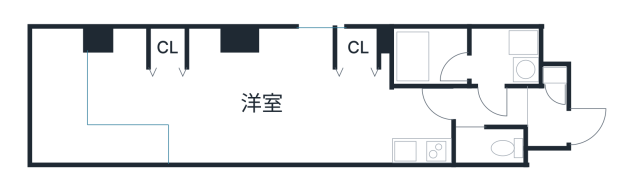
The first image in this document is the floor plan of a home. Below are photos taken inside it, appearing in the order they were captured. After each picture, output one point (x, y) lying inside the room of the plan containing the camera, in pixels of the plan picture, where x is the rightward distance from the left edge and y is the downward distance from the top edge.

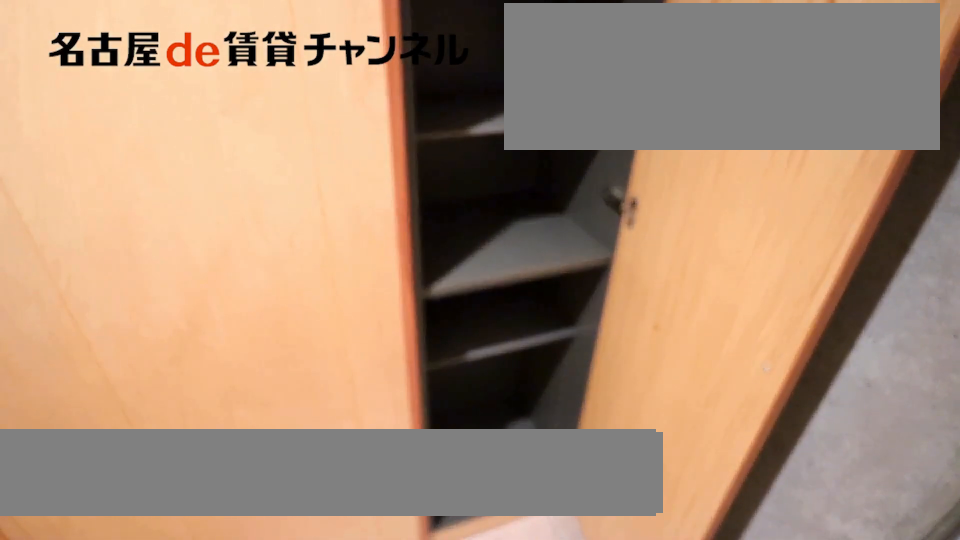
(554, 72)
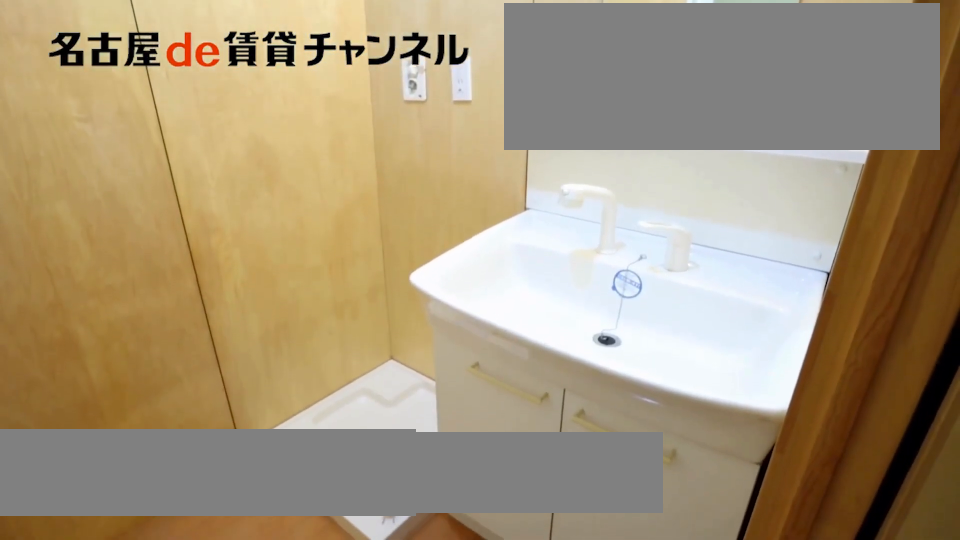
(505, 57)
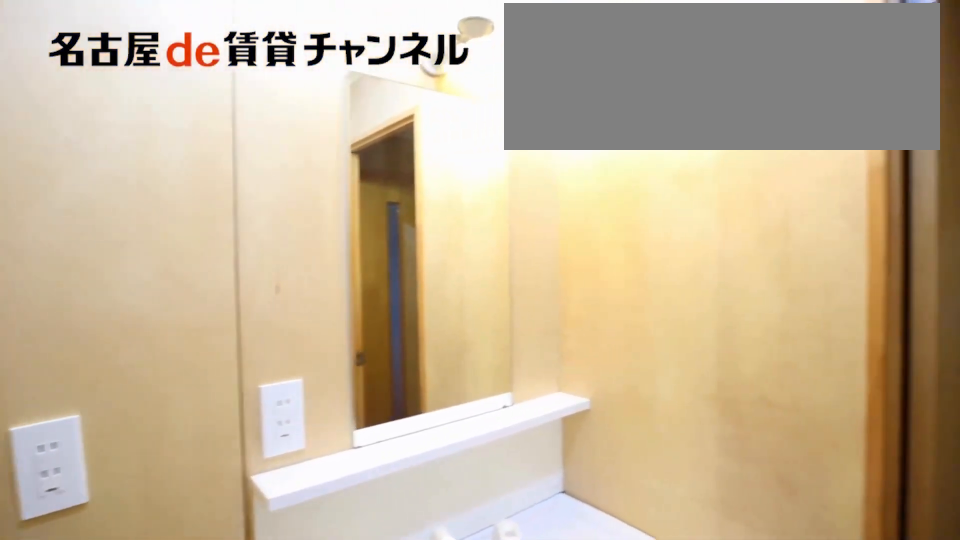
(505, 57)
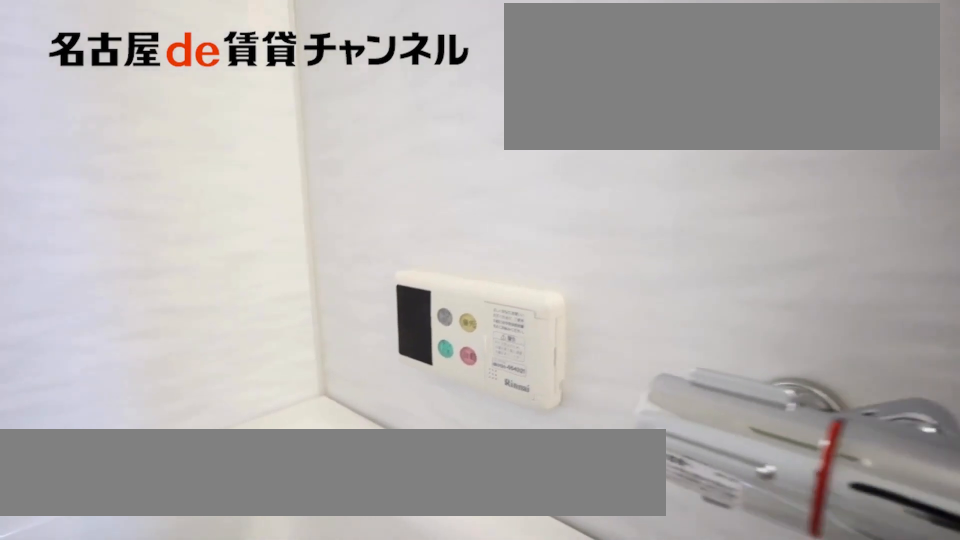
(431, 57)
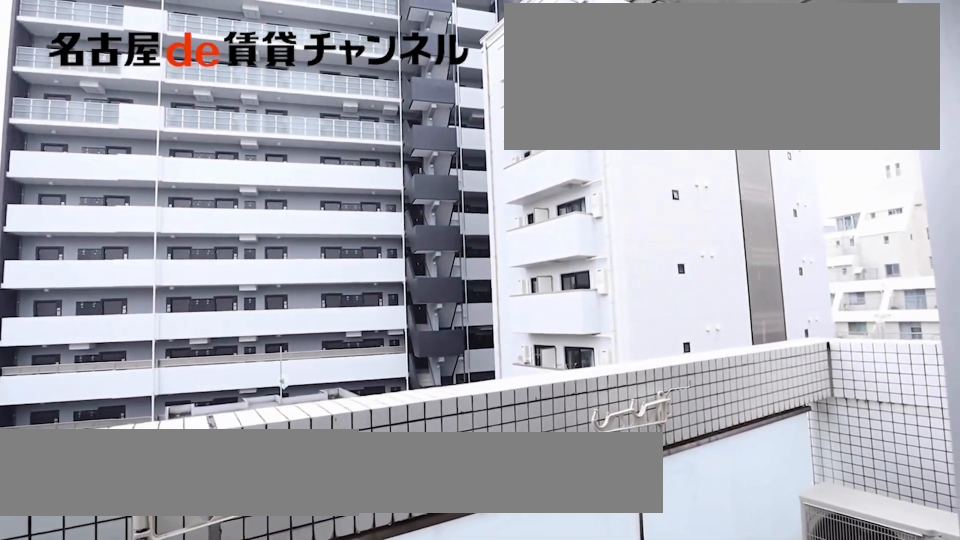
(84, 112)
